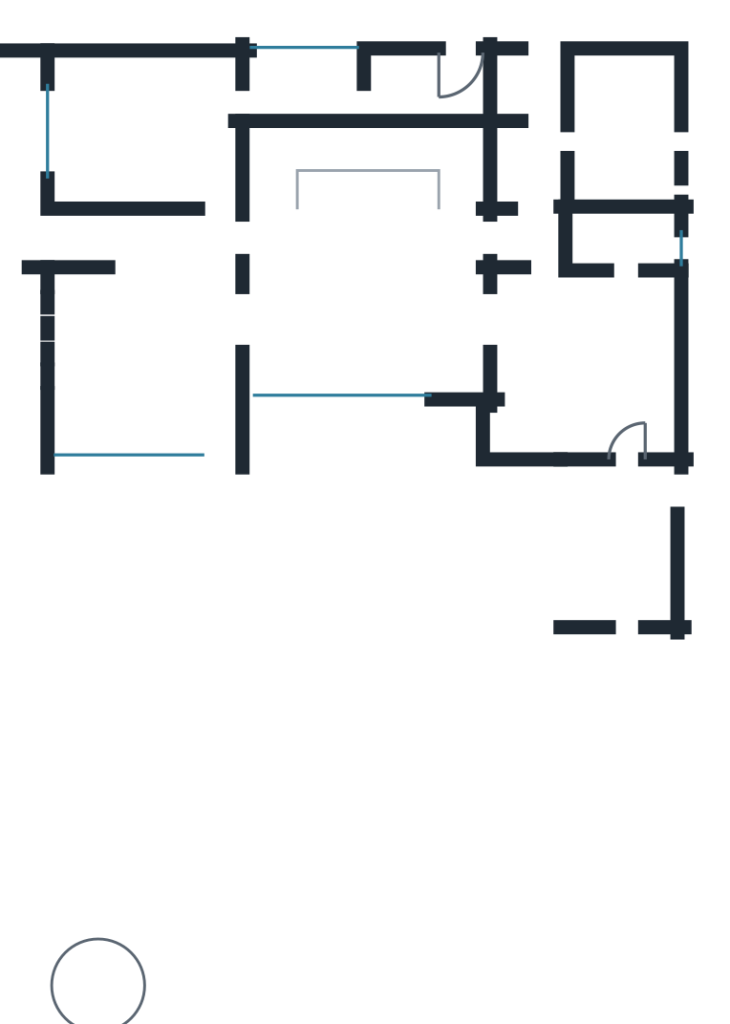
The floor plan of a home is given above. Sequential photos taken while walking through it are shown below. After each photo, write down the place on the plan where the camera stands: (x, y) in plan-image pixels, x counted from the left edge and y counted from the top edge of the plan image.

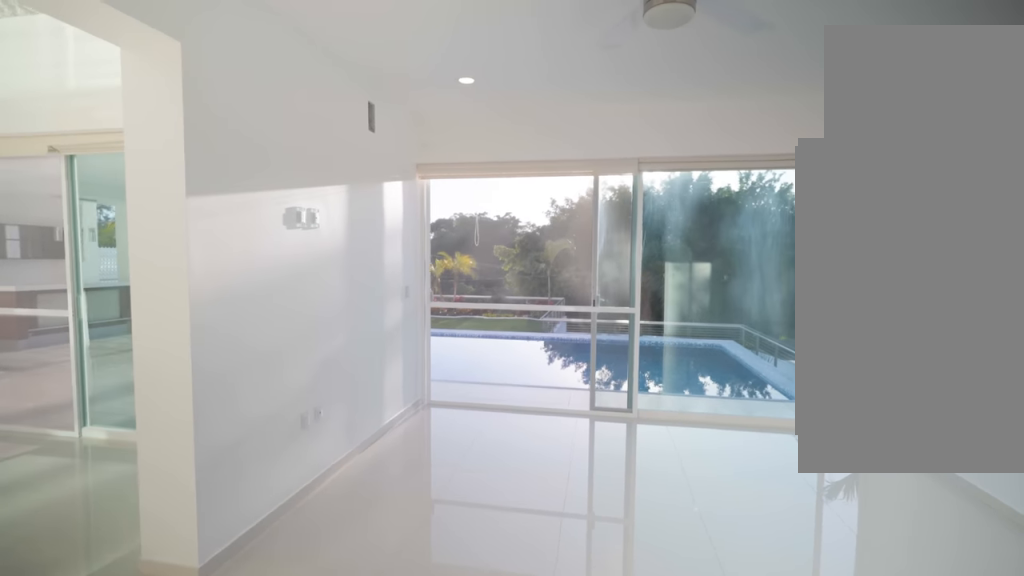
(203, 238)
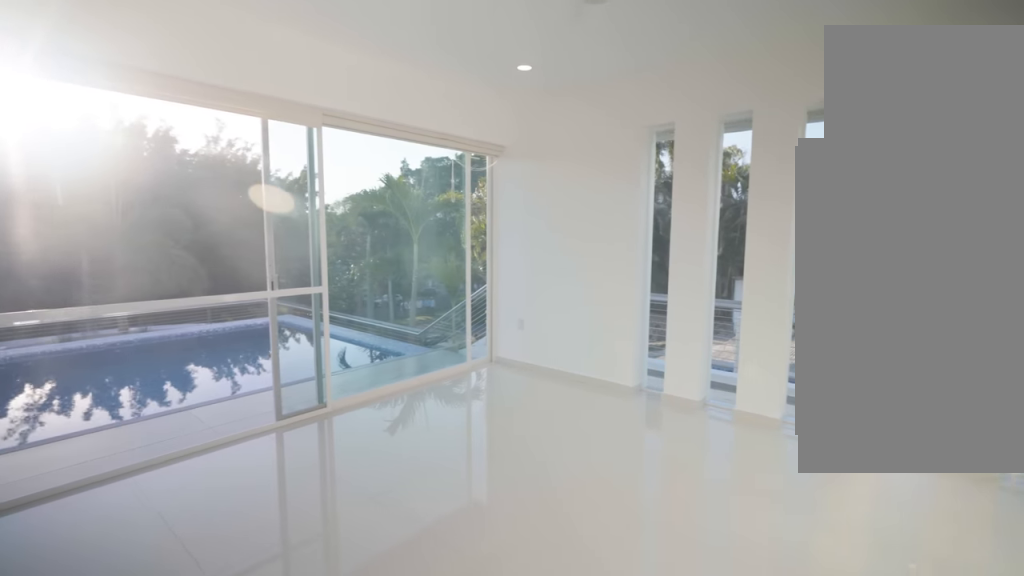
(219, 316)
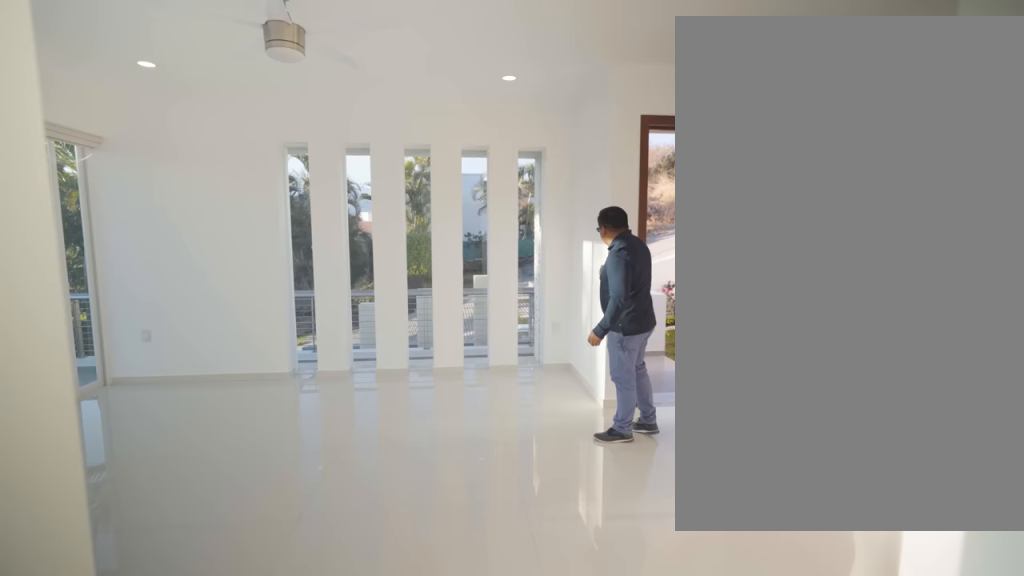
(262, 329)
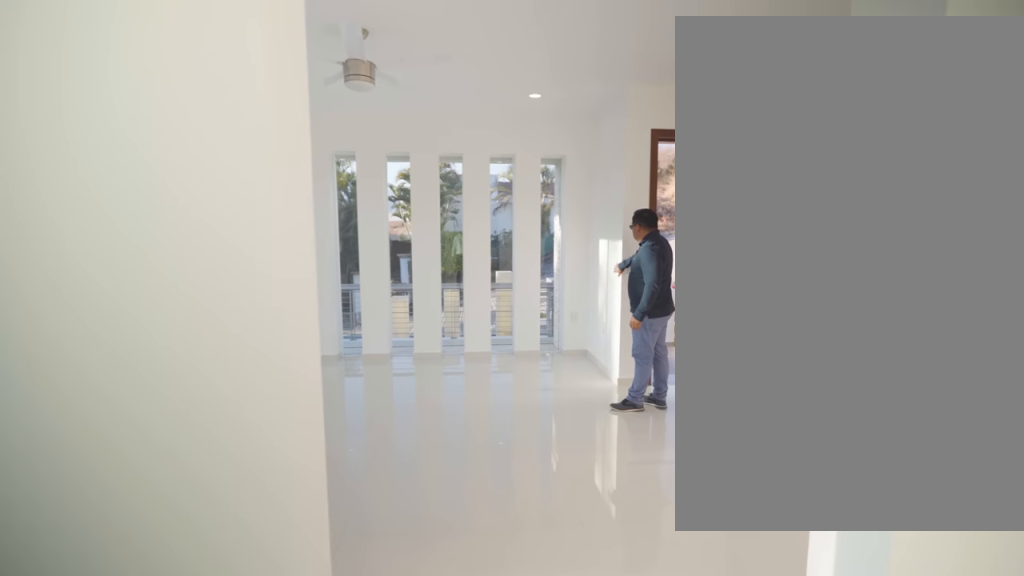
(306, 330)
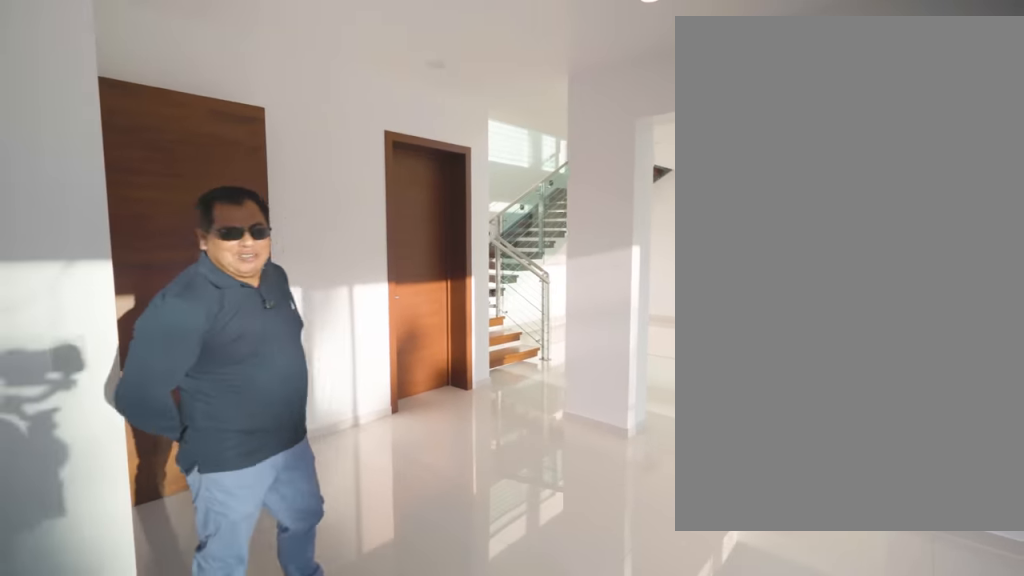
(117, 314)
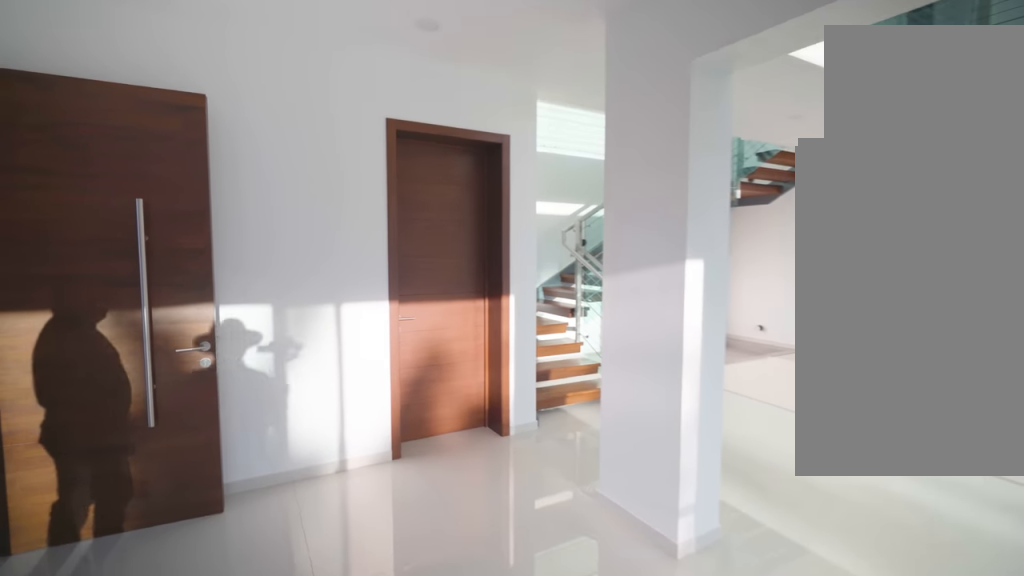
(215, 260)
